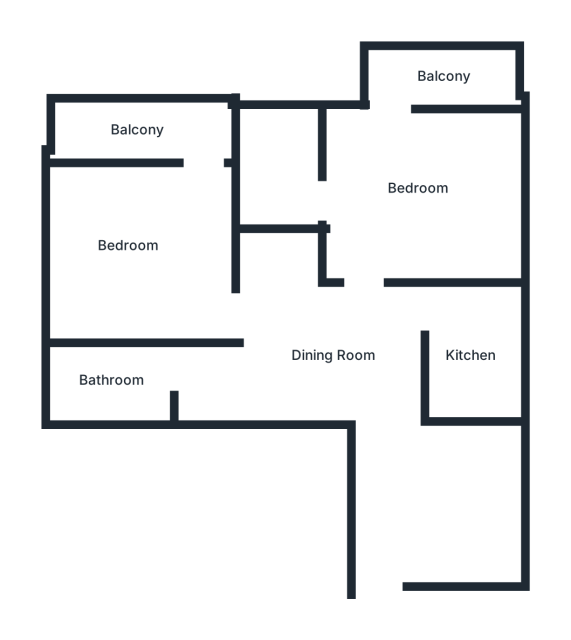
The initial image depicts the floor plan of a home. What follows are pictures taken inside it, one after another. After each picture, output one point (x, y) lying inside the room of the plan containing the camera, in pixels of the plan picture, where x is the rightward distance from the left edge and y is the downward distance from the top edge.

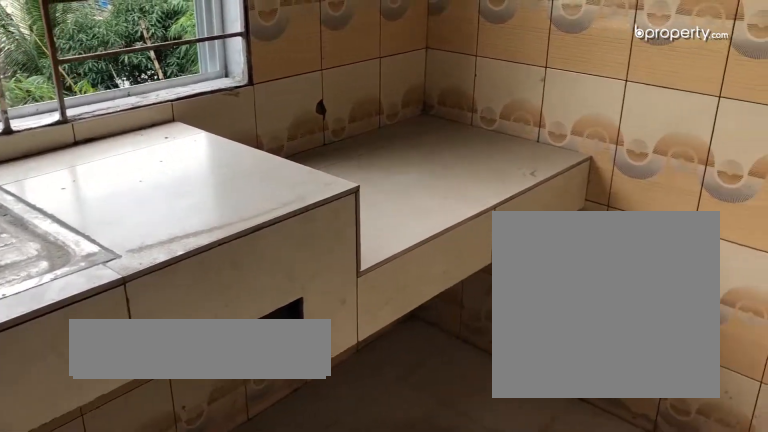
(472, 359)
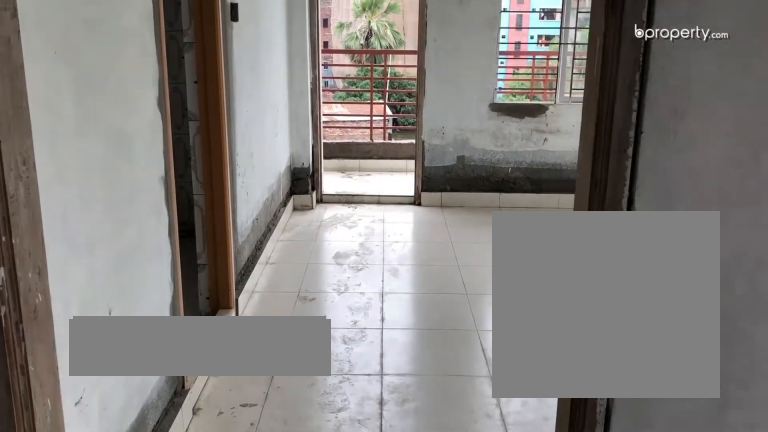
(417, 189)
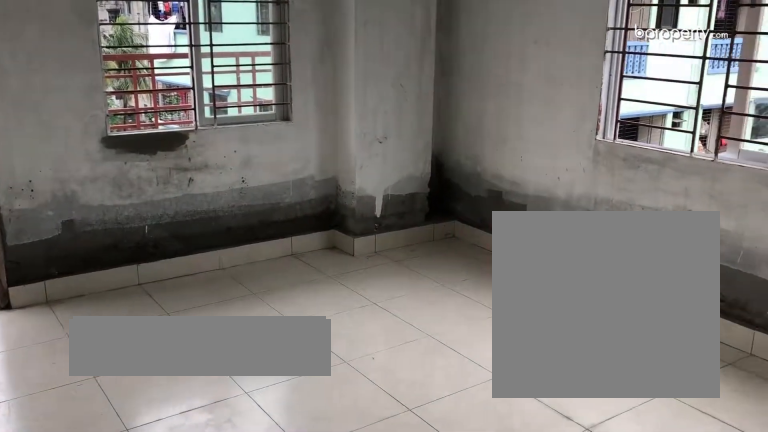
(417, 189)
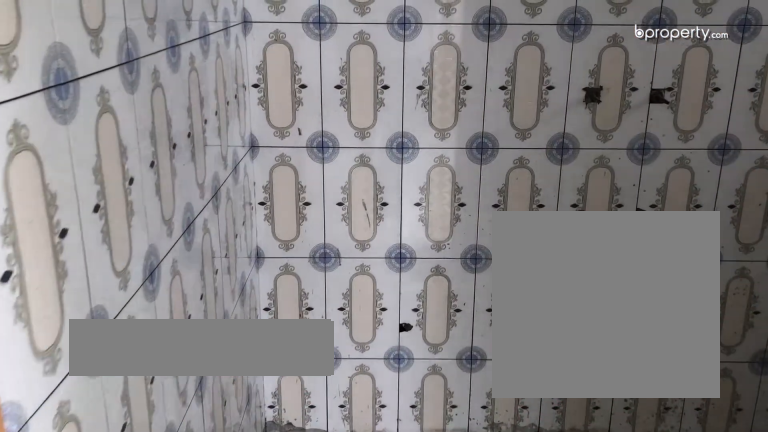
(281, 169)
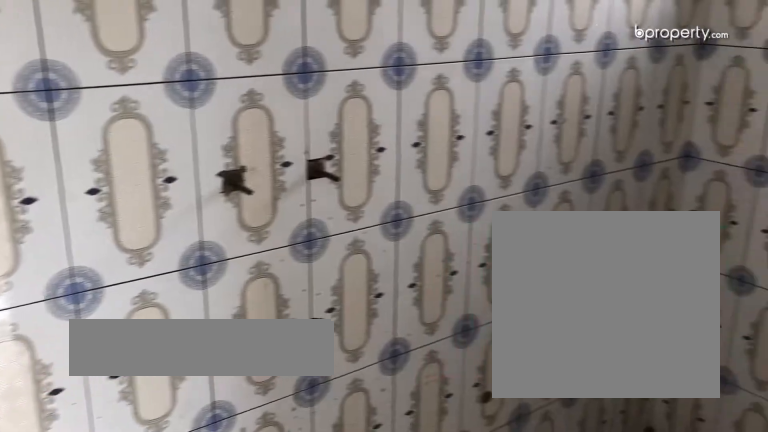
(281, 169)
